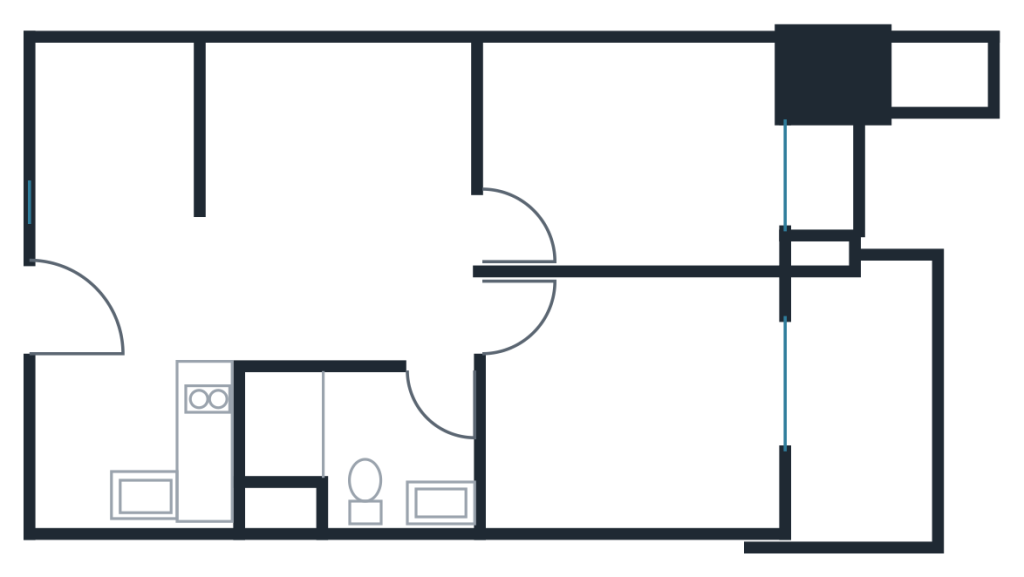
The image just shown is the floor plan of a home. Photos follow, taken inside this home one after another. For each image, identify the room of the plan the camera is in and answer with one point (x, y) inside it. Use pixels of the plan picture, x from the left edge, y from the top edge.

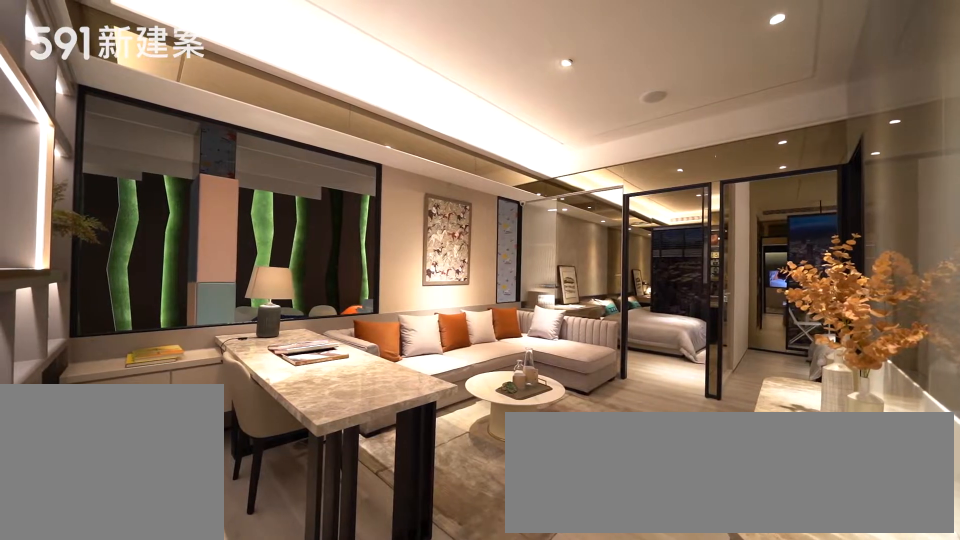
(265, 199)
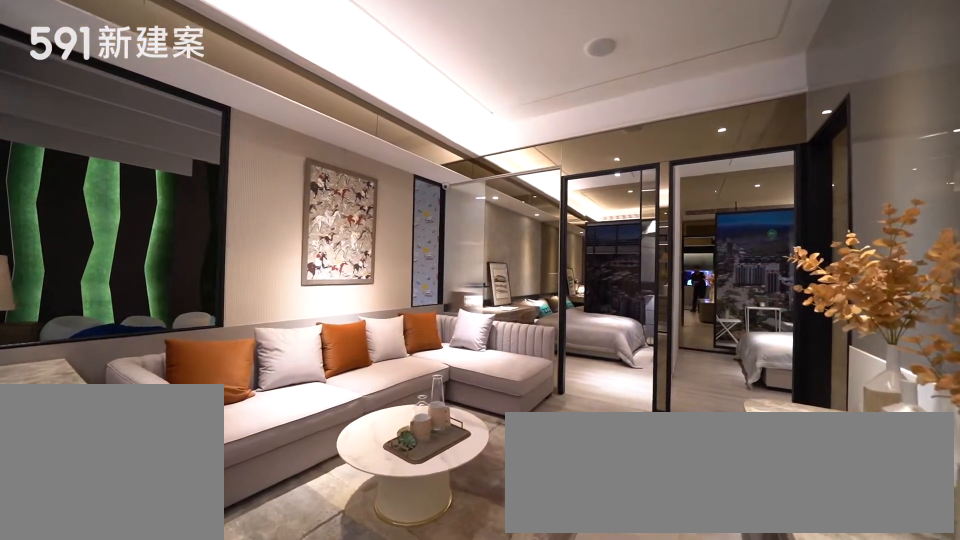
(265, 199)
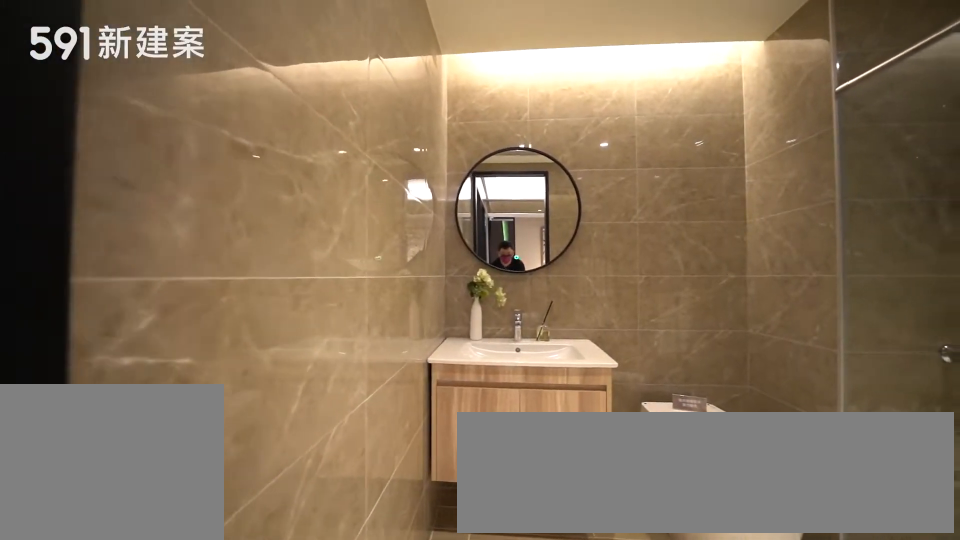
(353, 453)
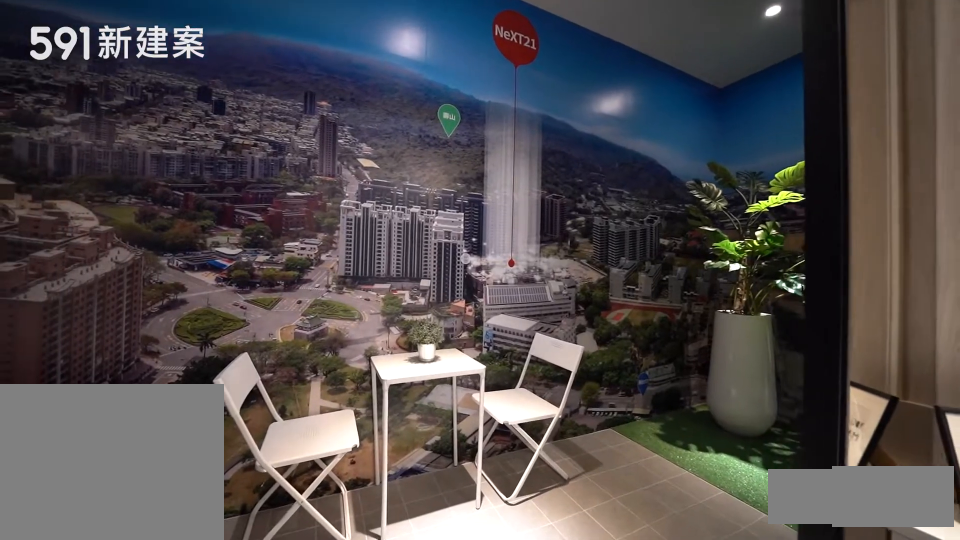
(866, 403)
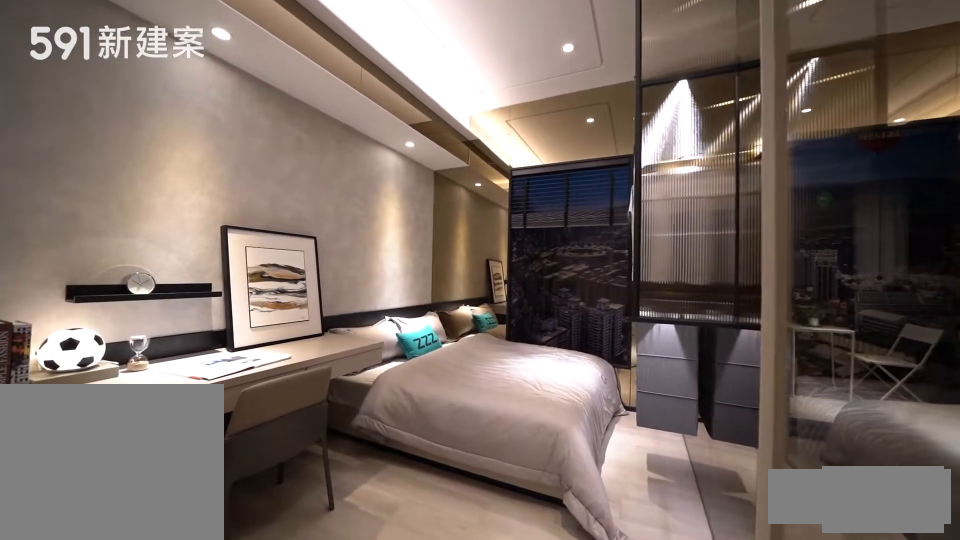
(643, 153)
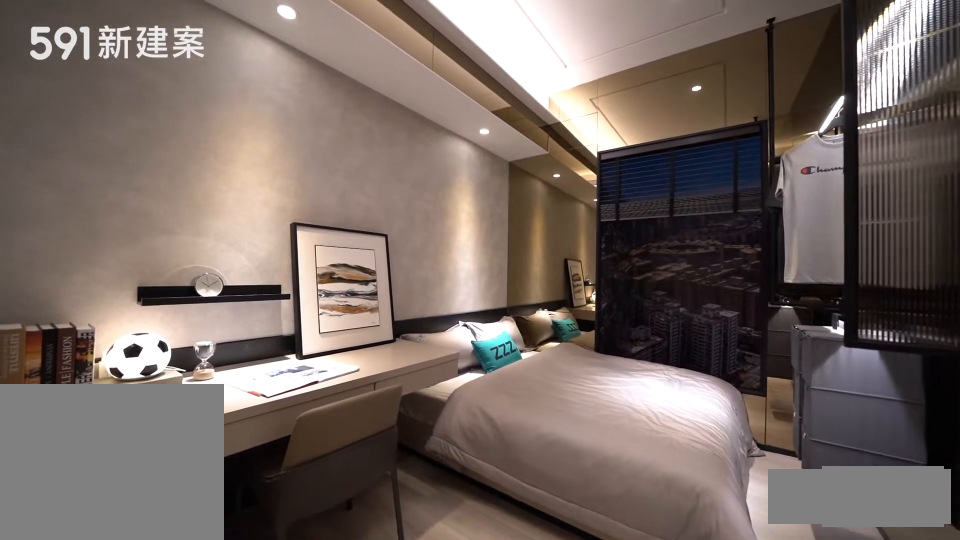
(643, 153)
